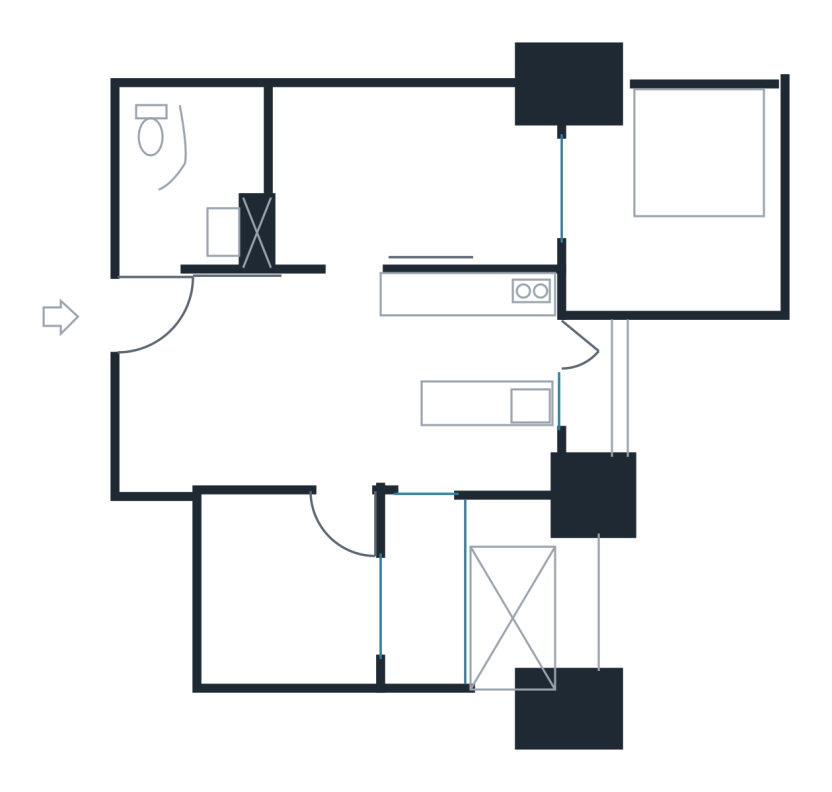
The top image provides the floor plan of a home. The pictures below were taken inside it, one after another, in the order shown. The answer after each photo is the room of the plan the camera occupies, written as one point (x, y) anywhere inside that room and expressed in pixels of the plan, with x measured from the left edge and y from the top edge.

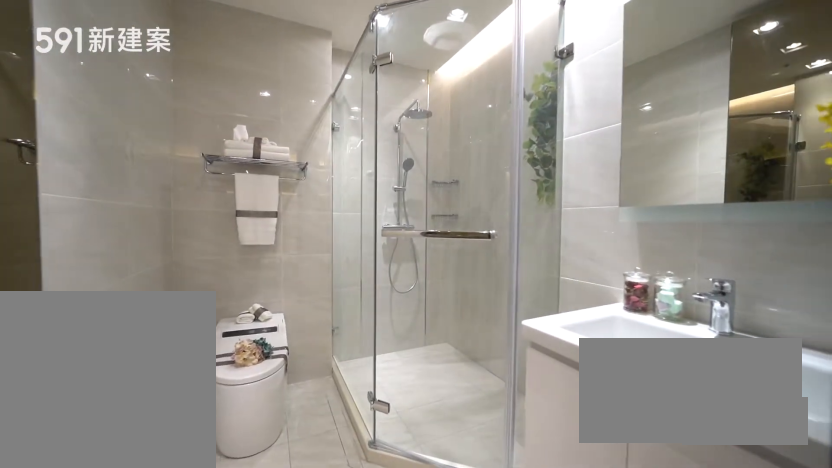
(201, 174)
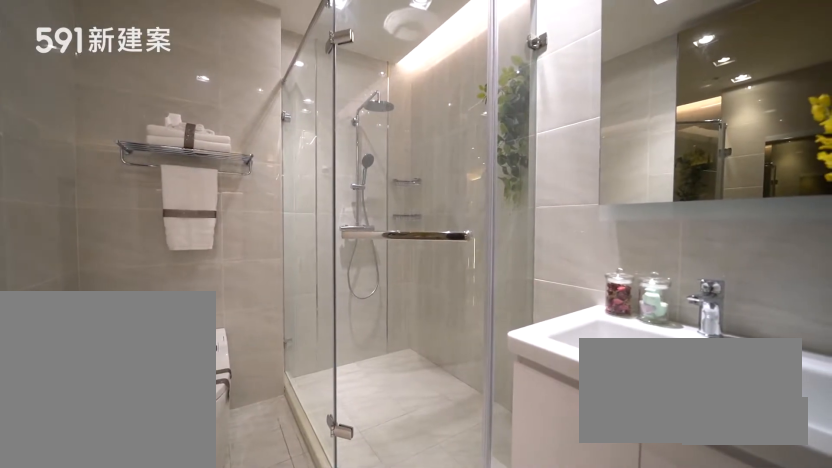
(201, 174)
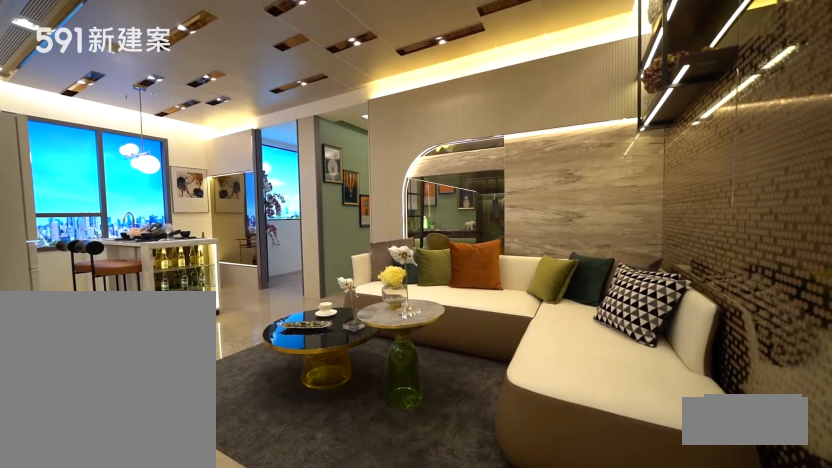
(250, 382)
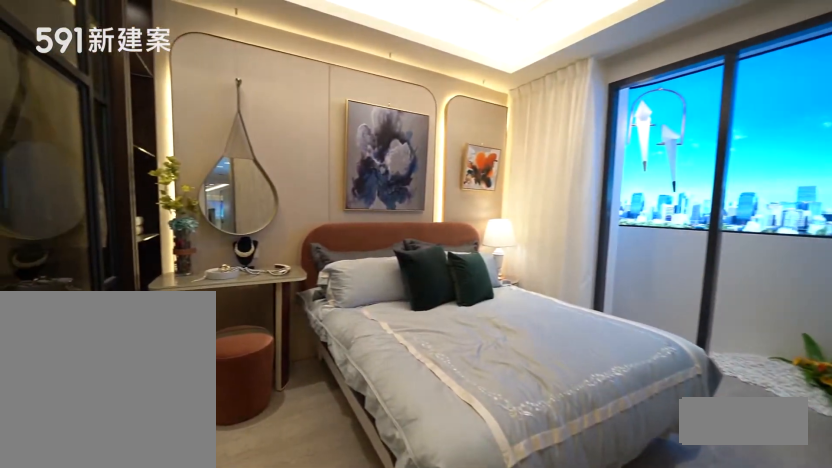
(417, 175)
